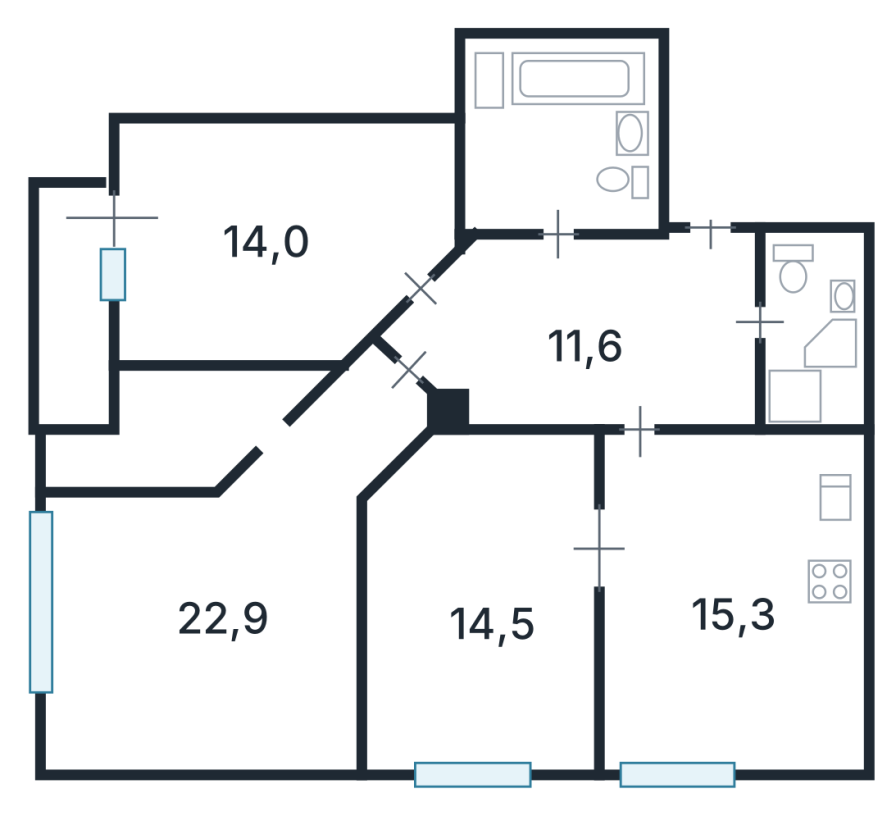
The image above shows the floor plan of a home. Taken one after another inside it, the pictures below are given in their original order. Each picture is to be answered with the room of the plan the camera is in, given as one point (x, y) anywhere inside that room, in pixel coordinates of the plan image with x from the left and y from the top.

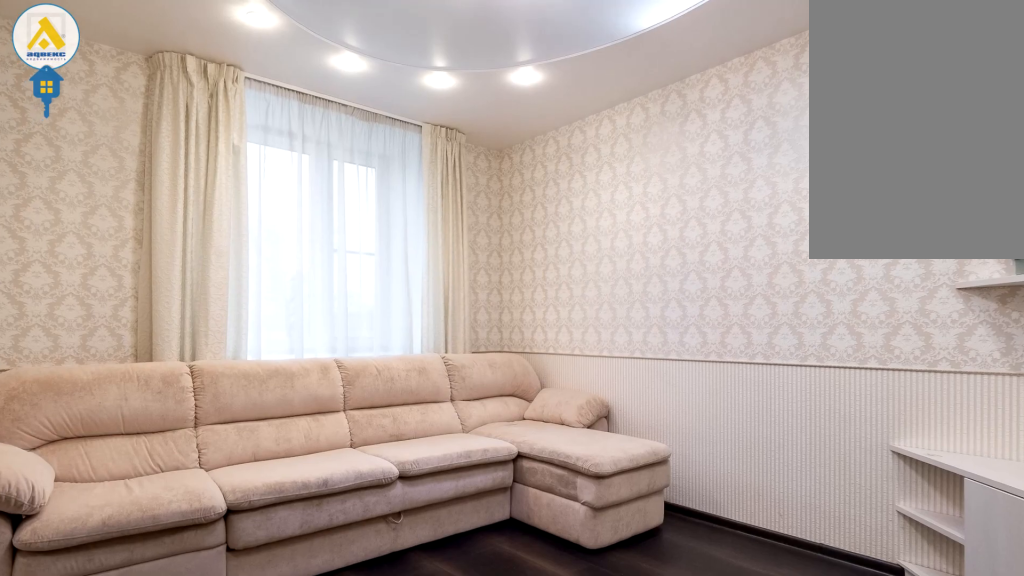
(488, 632)
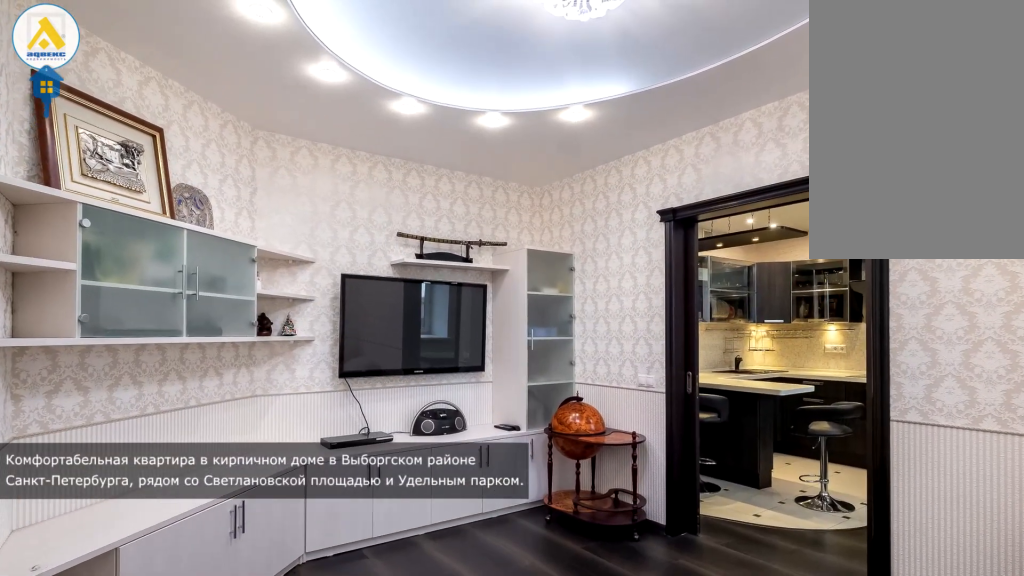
(487, 632)
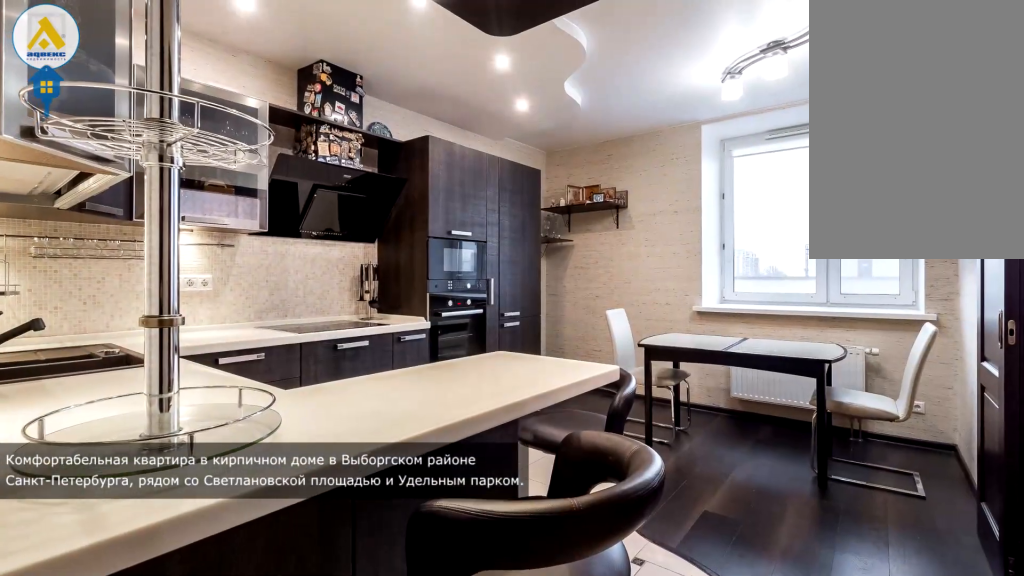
(639, 610)
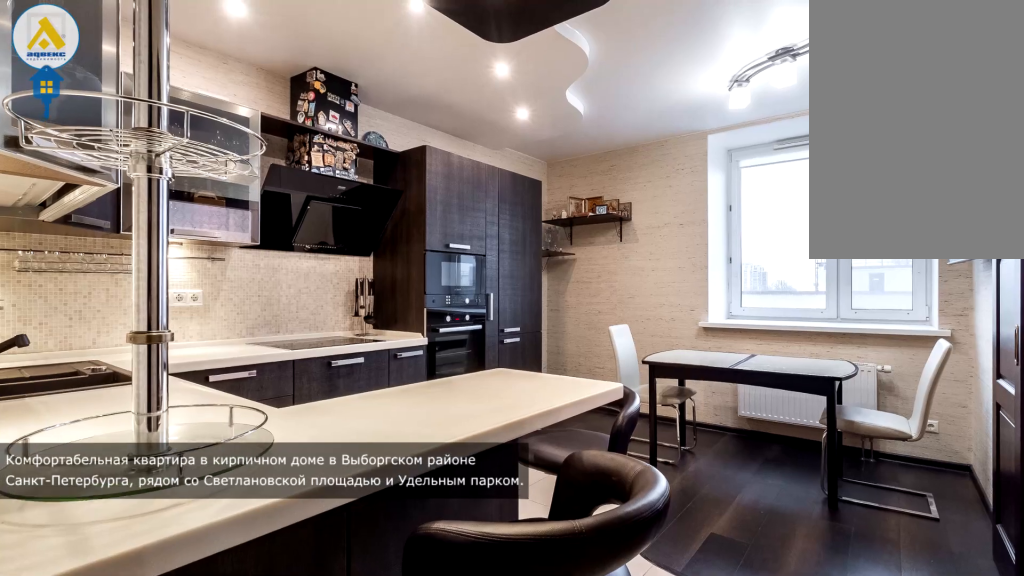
(707, 593)
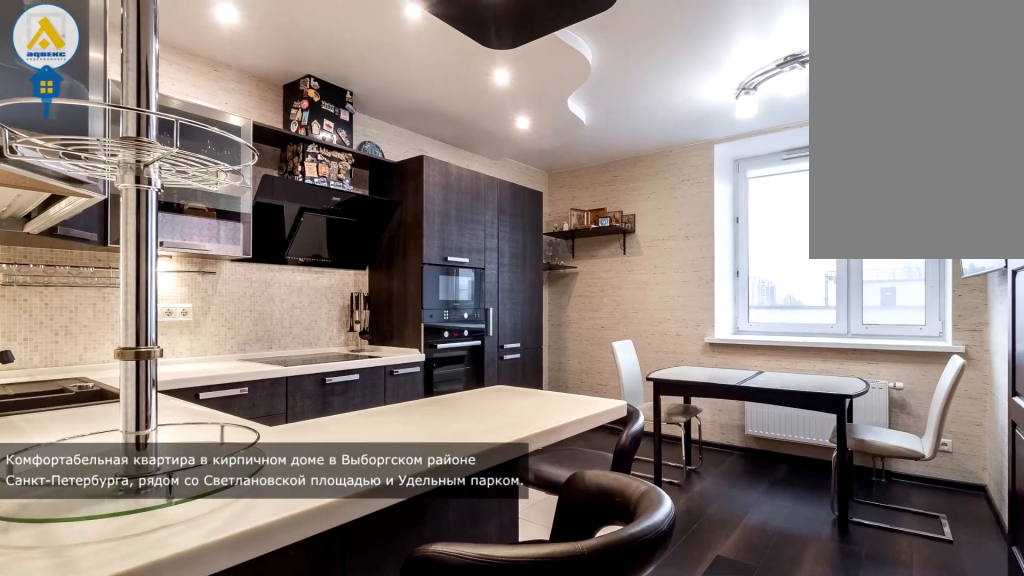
(733, 595)
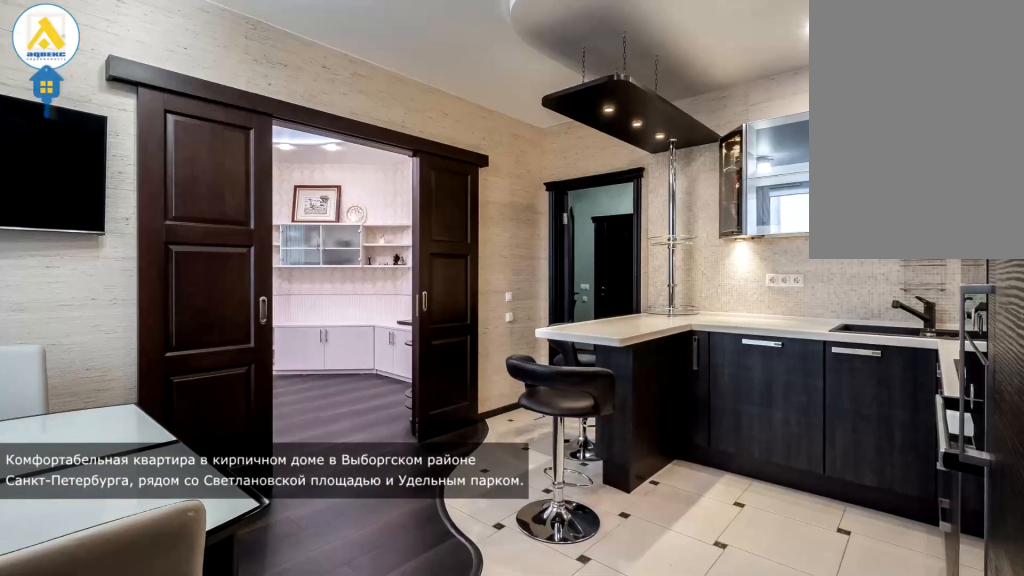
(735, 611)
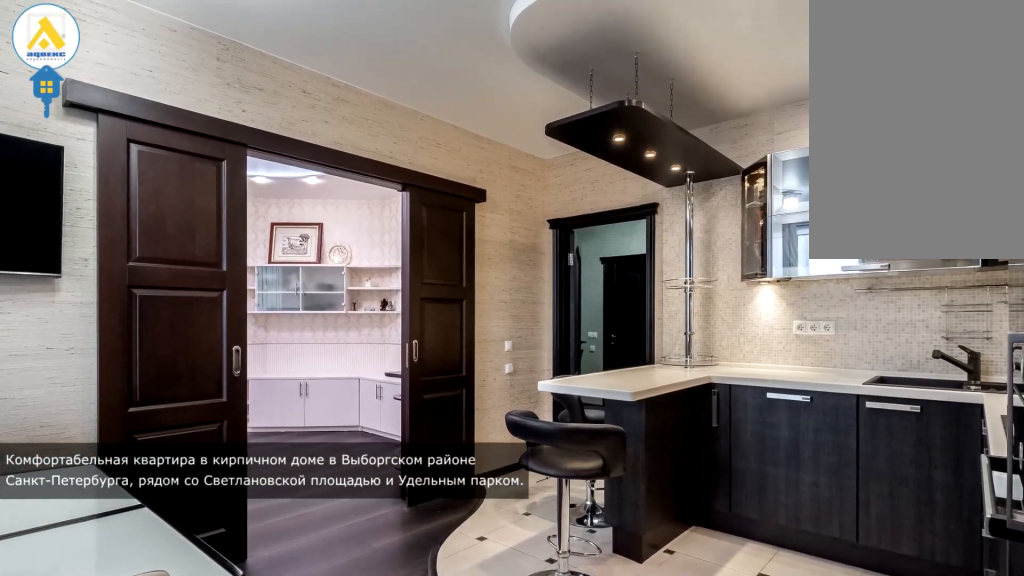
(758, 596)
